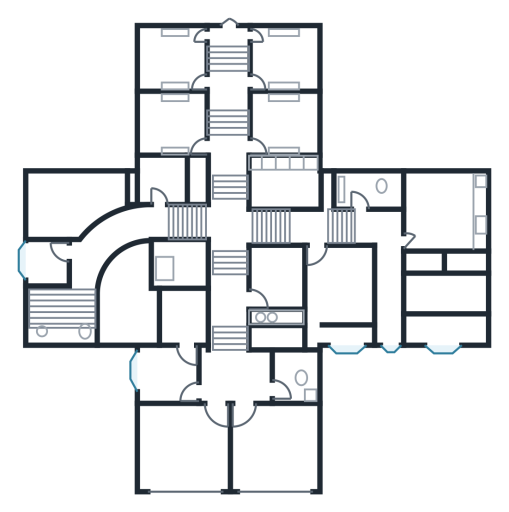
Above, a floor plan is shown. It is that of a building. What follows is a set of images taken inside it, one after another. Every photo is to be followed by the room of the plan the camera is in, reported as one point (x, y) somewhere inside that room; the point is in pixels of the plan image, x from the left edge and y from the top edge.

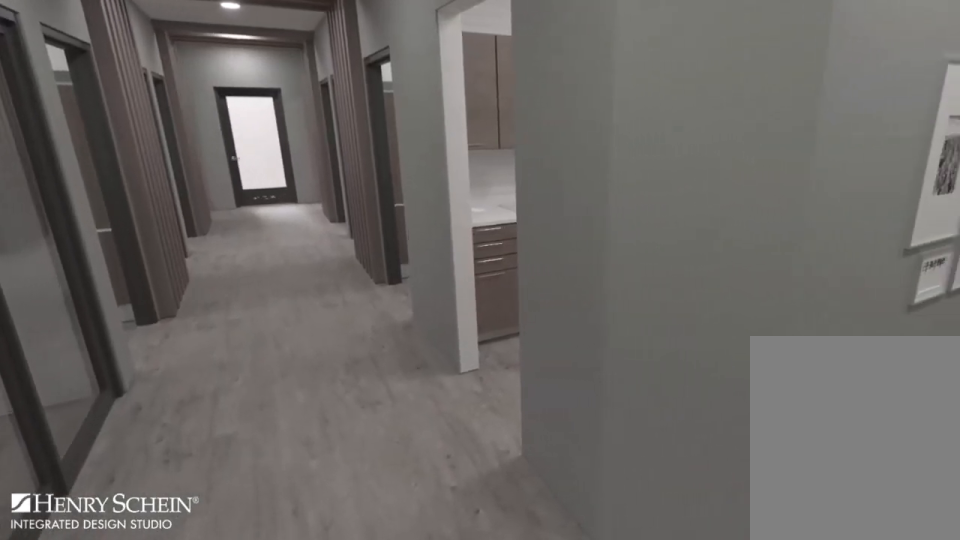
(271, 228)
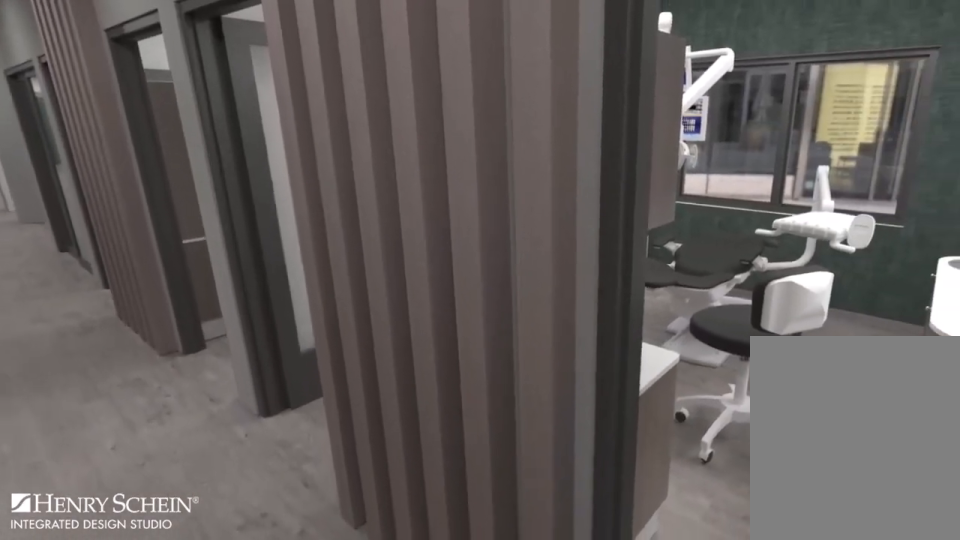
(229, 64)
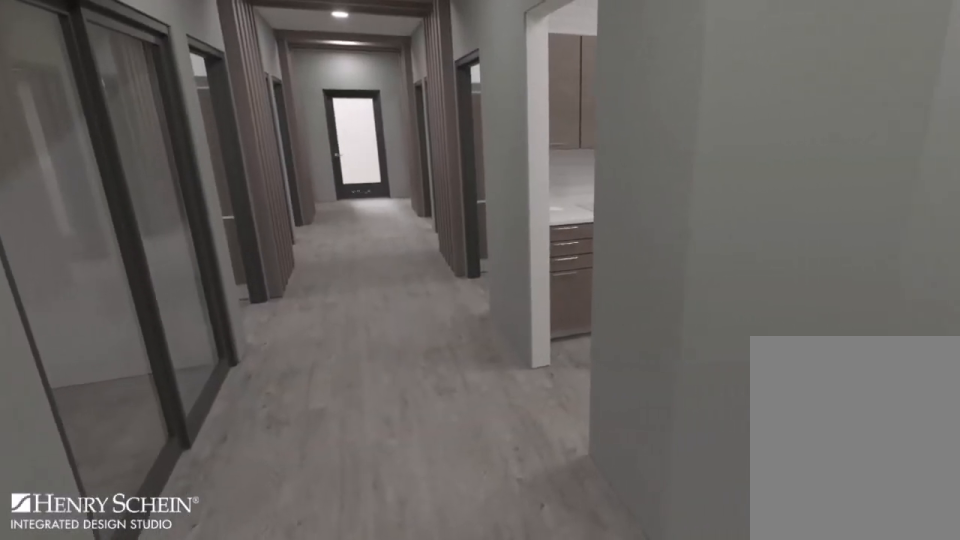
(229, 226)
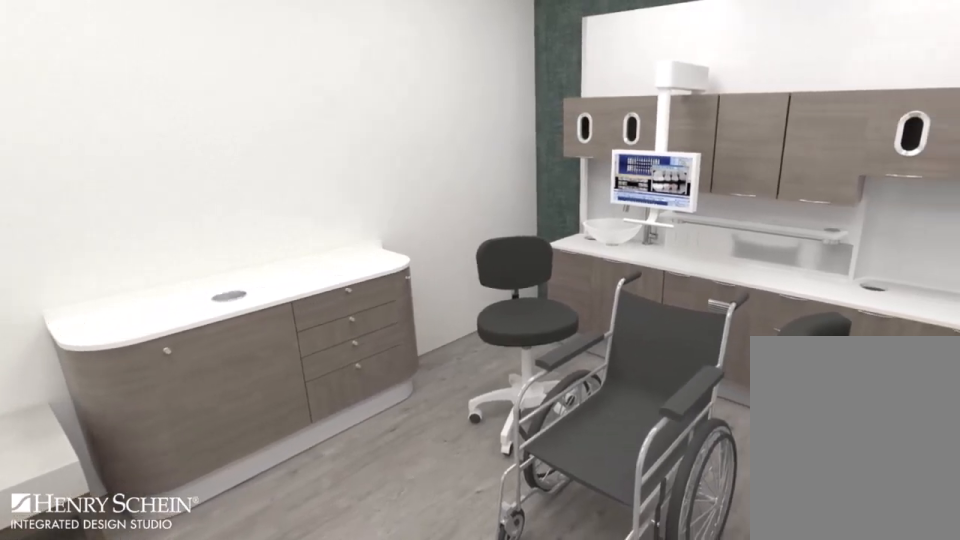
(331, 274)
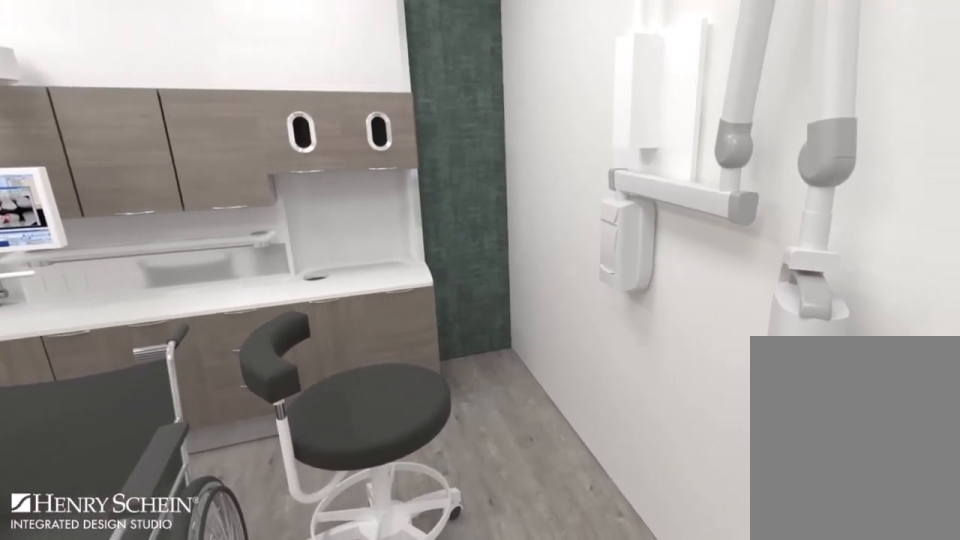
(331, 274)
